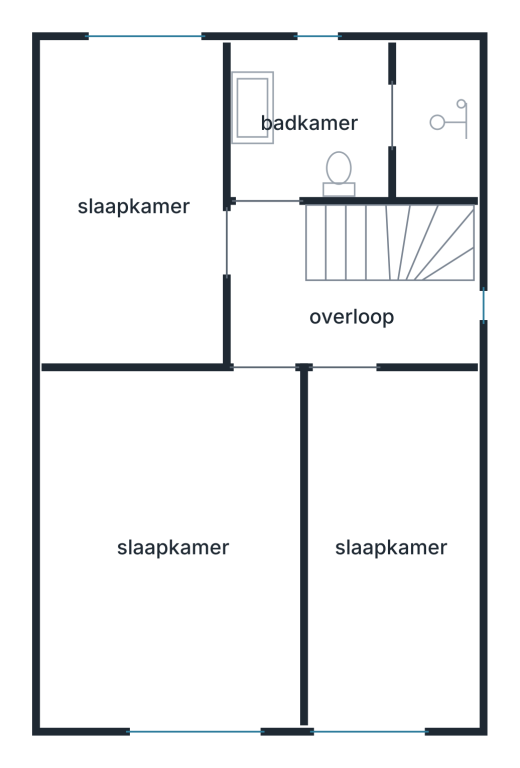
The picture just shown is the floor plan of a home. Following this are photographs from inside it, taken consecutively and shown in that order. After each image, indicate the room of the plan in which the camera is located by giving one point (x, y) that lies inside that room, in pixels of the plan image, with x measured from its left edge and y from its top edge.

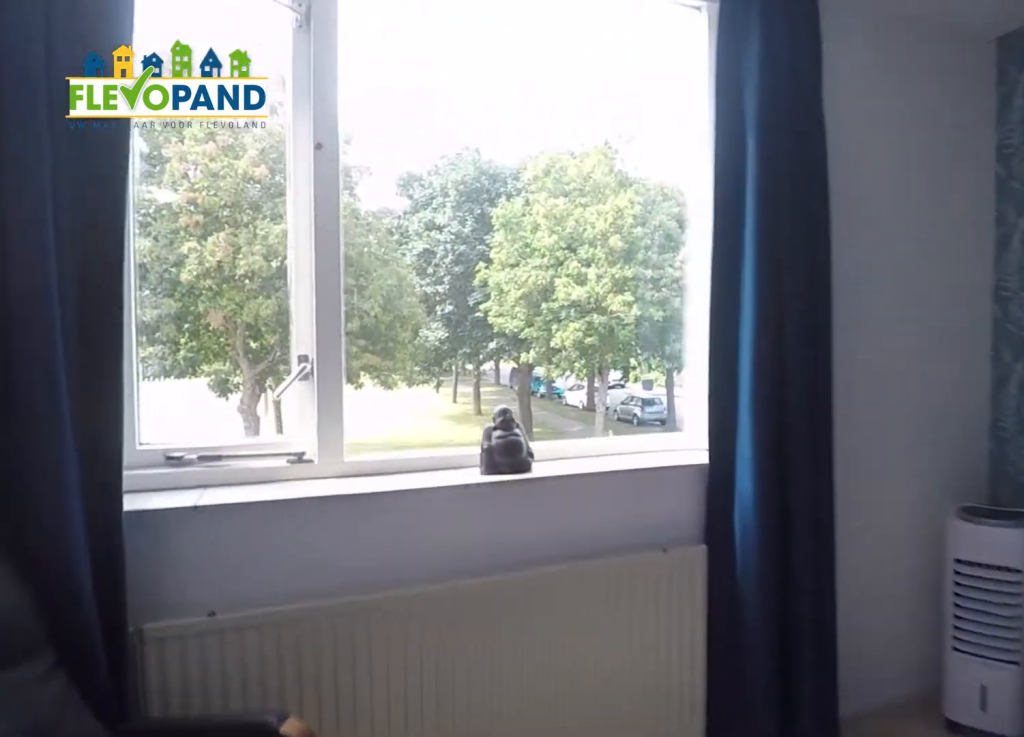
(180, 474)
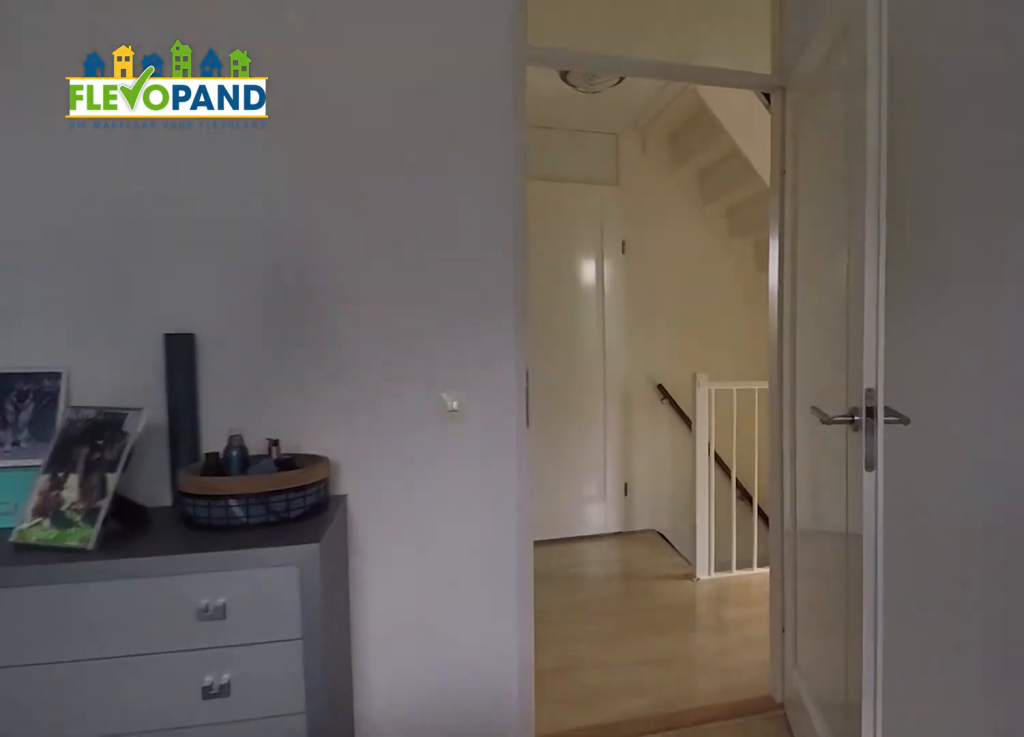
(180, 474)
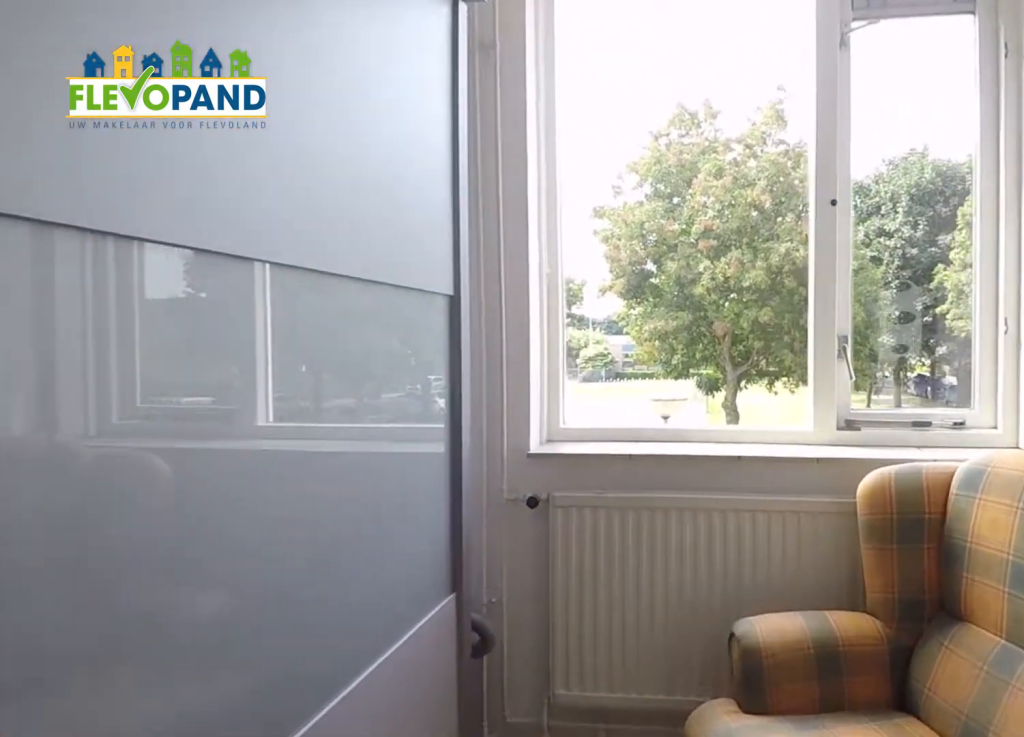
(391, 548)
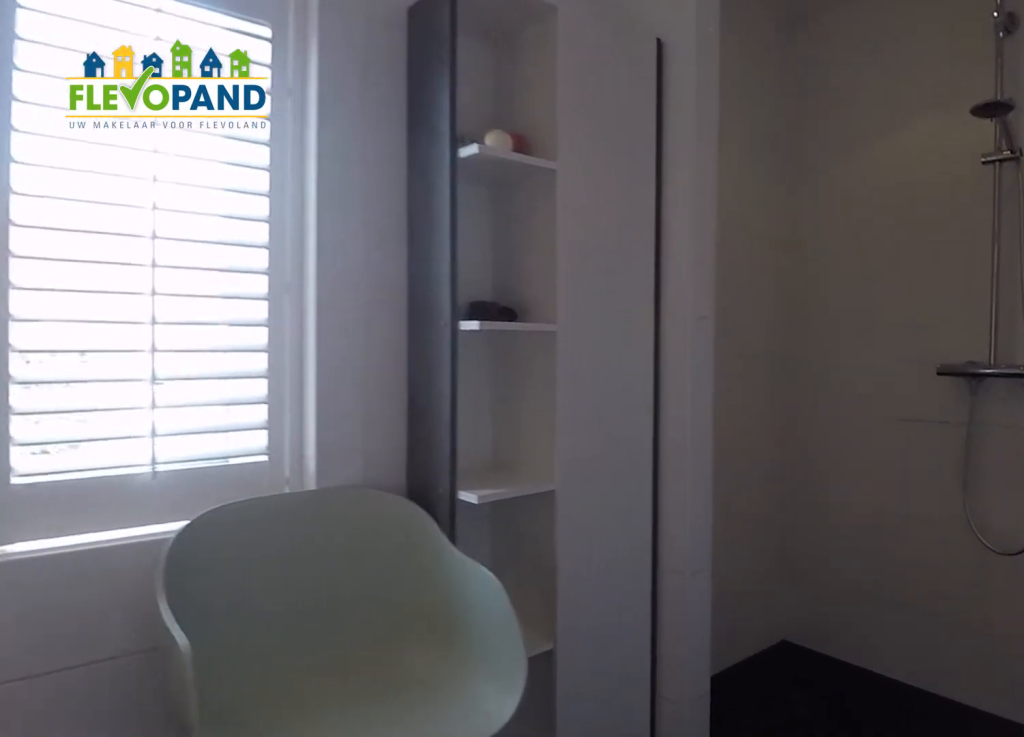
(251, 107)
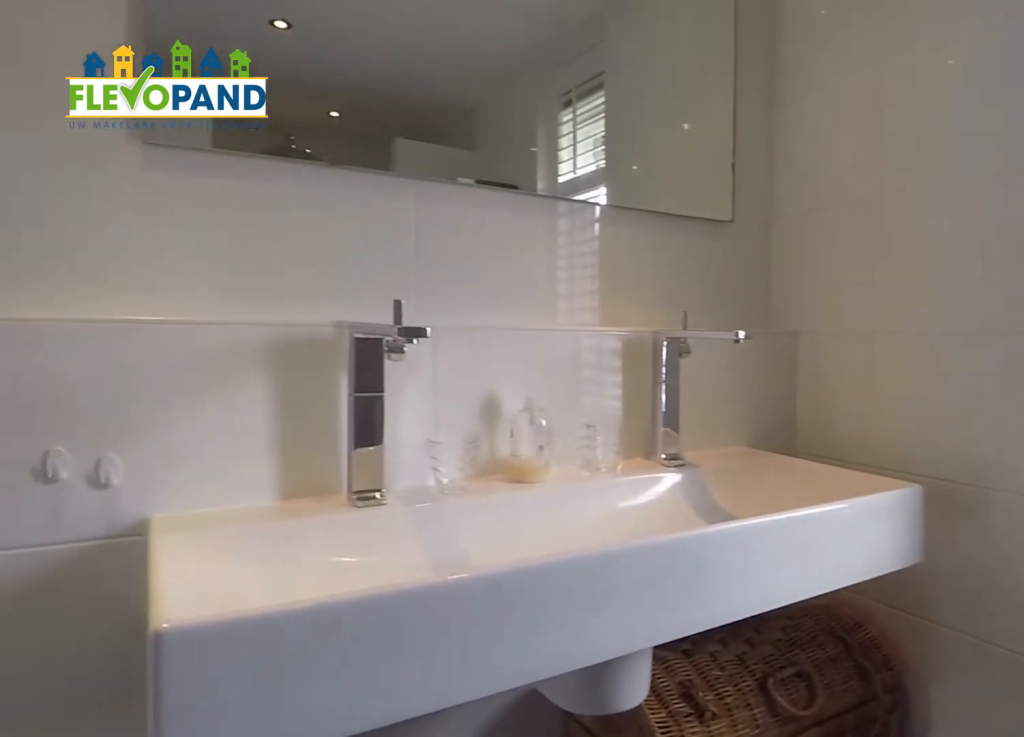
(251, 107)
